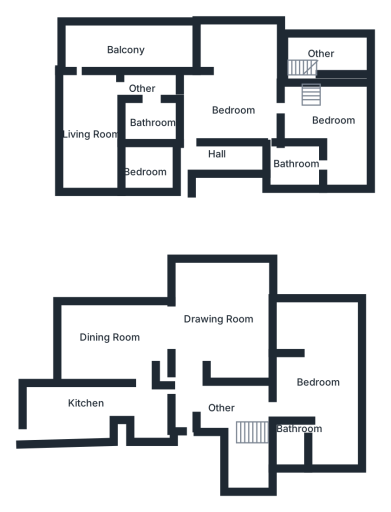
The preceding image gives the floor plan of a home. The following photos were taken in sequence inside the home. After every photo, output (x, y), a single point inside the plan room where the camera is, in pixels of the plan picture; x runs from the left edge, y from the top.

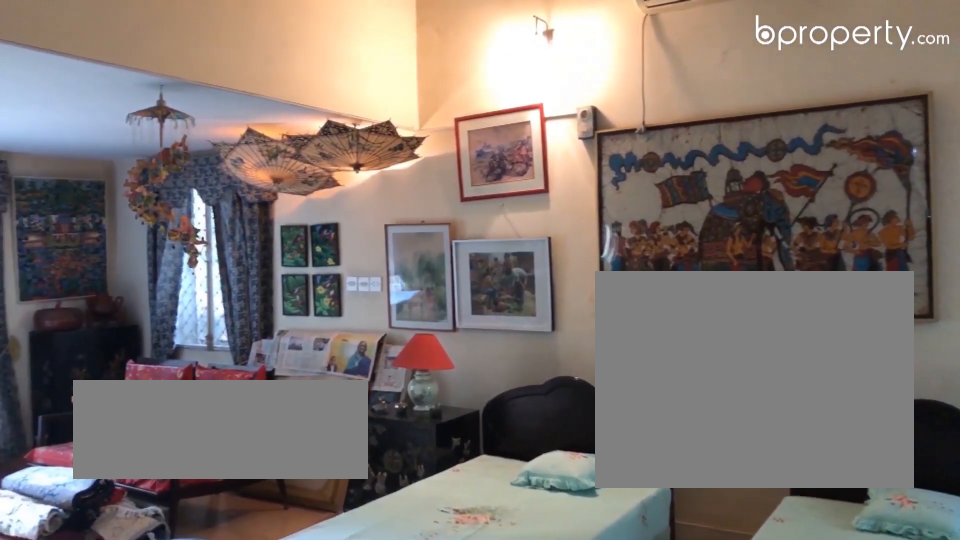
(322, 386)
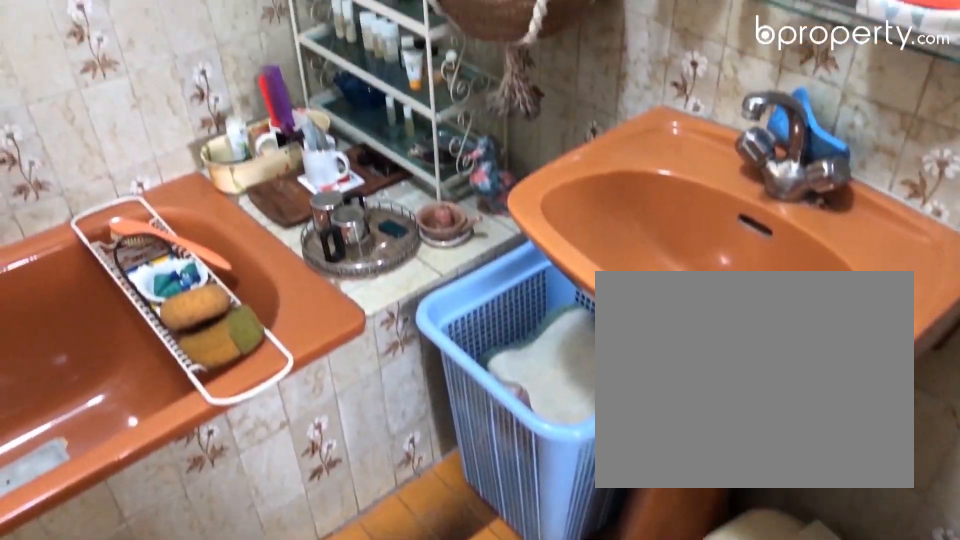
(289, 451)
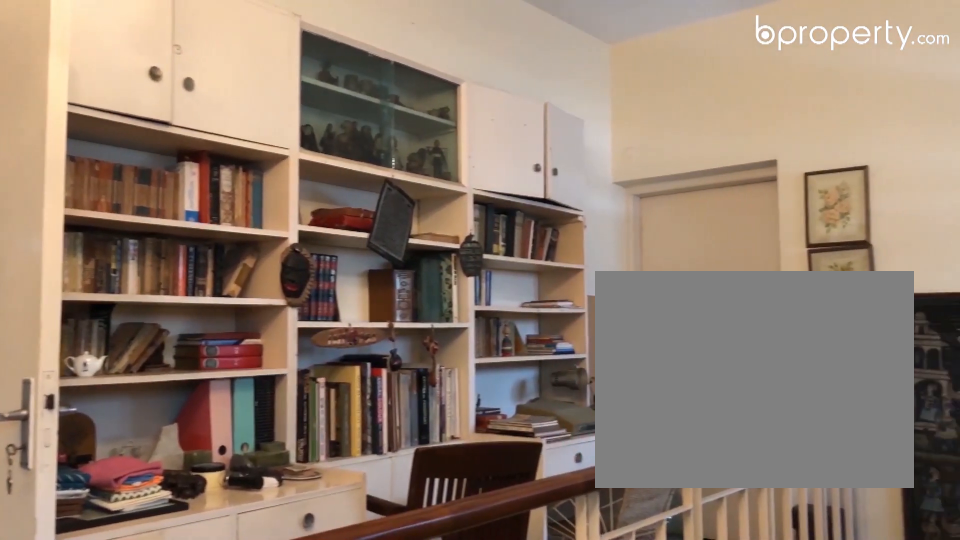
(211, 154)
